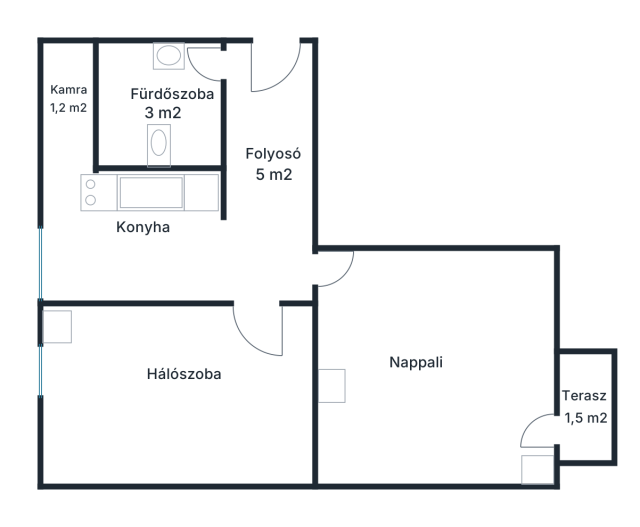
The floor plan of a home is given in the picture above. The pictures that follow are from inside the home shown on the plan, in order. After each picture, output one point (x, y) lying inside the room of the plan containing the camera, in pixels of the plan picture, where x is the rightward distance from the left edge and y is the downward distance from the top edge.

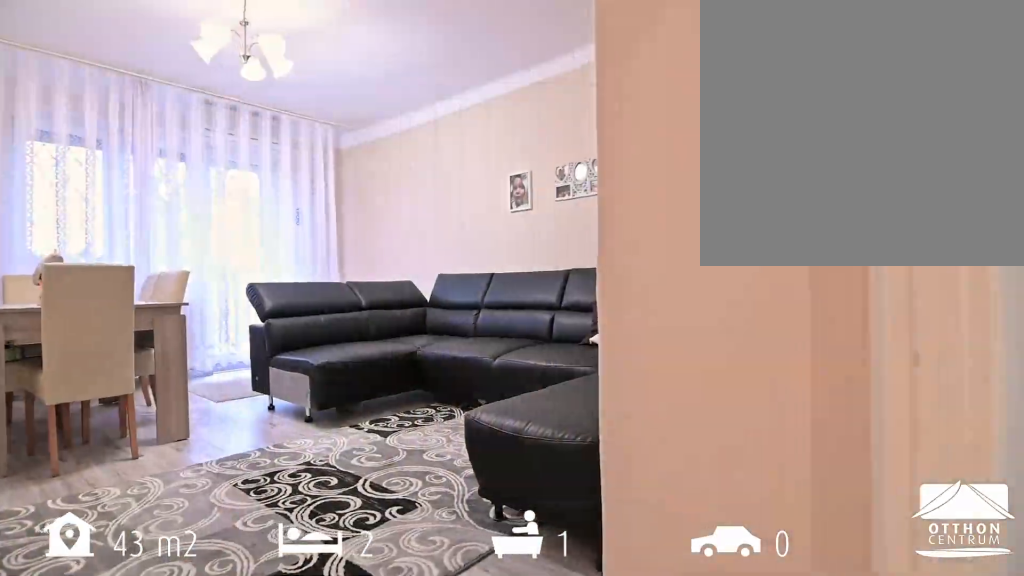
(268, 273)
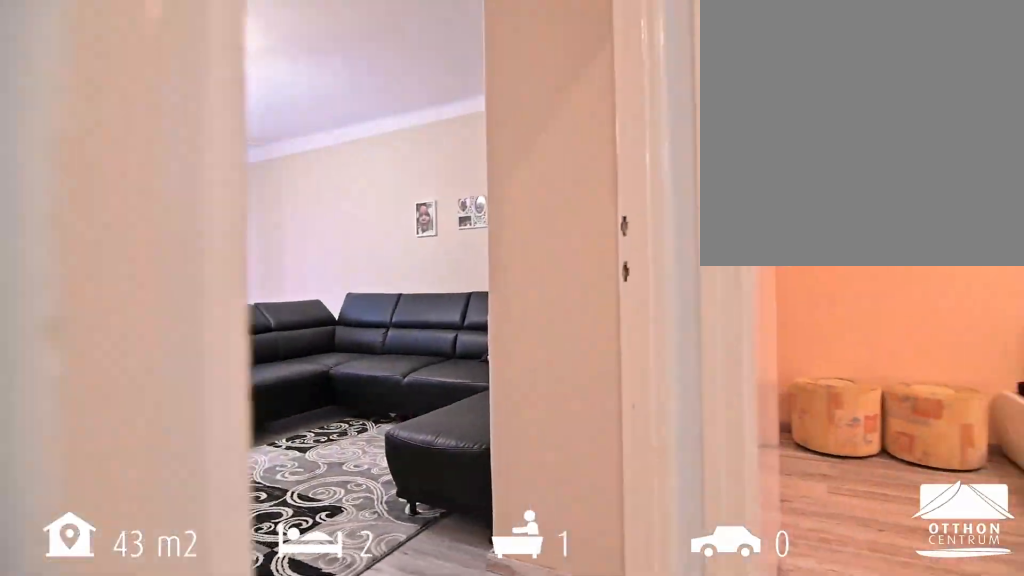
(268, 273)
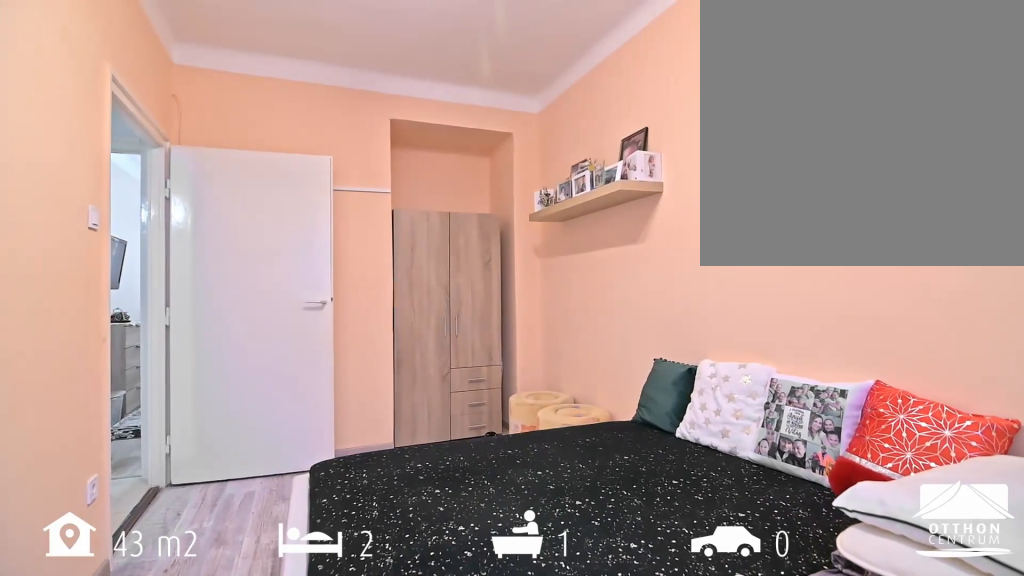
(170, 395)
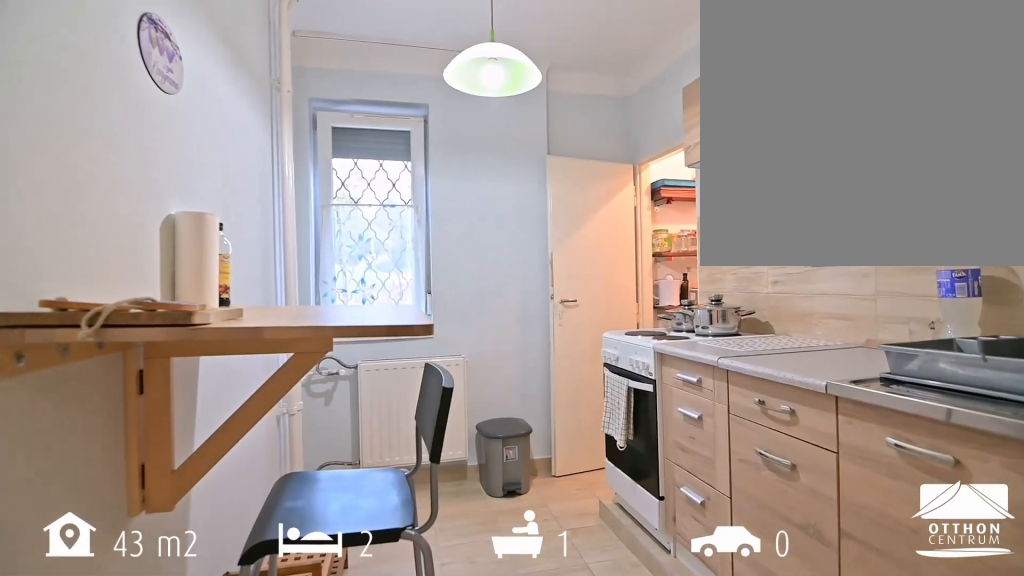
(152, 250)
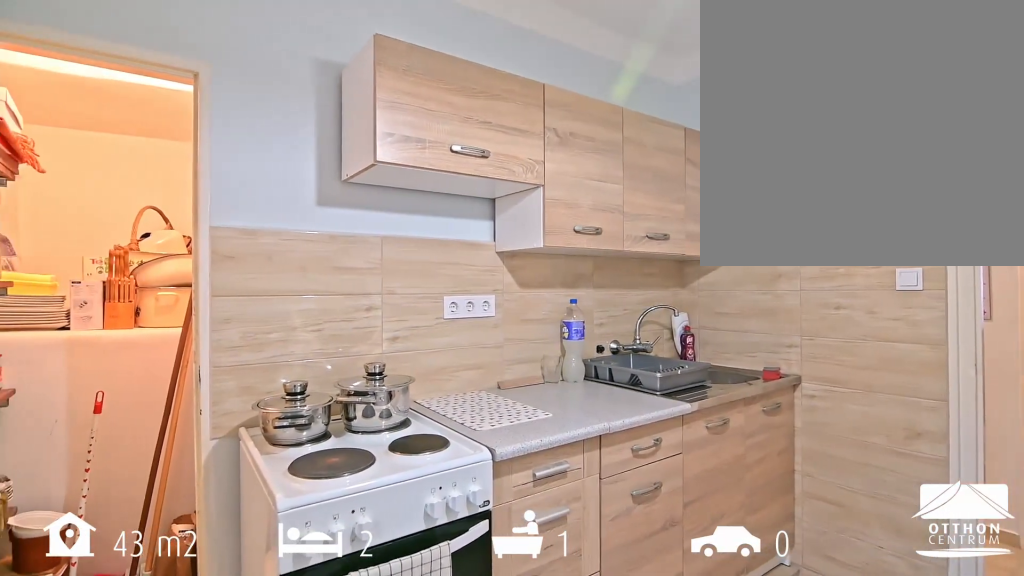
(152, 250)
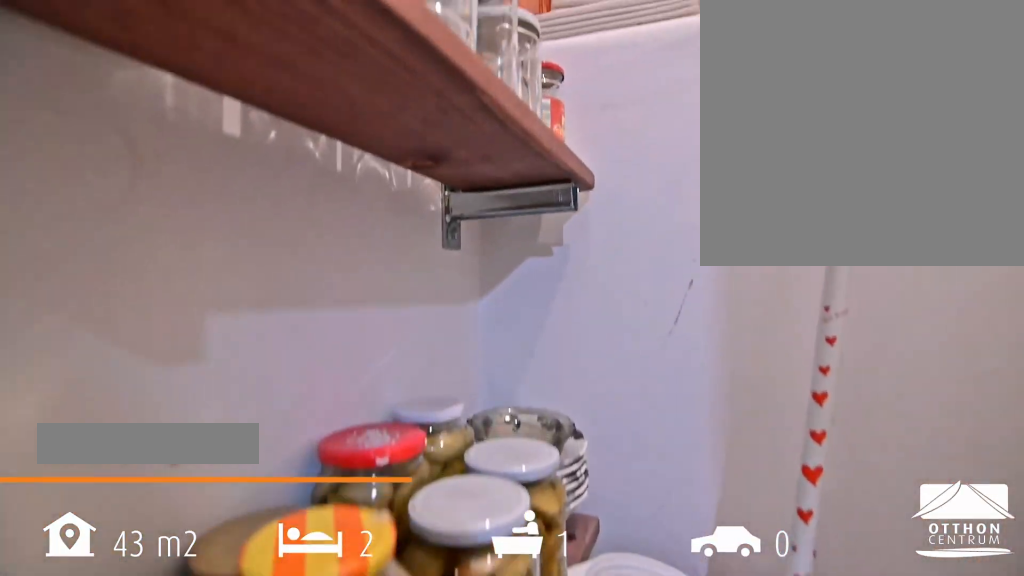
(66, 94)
